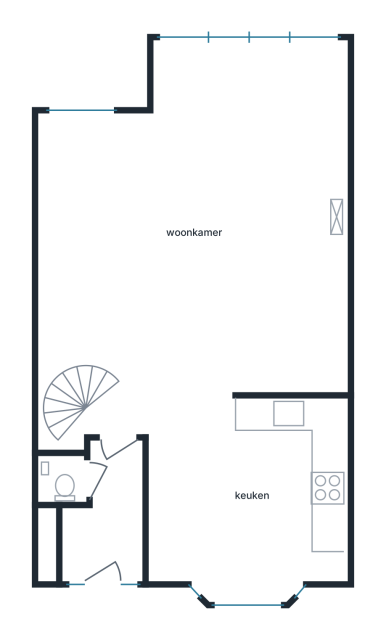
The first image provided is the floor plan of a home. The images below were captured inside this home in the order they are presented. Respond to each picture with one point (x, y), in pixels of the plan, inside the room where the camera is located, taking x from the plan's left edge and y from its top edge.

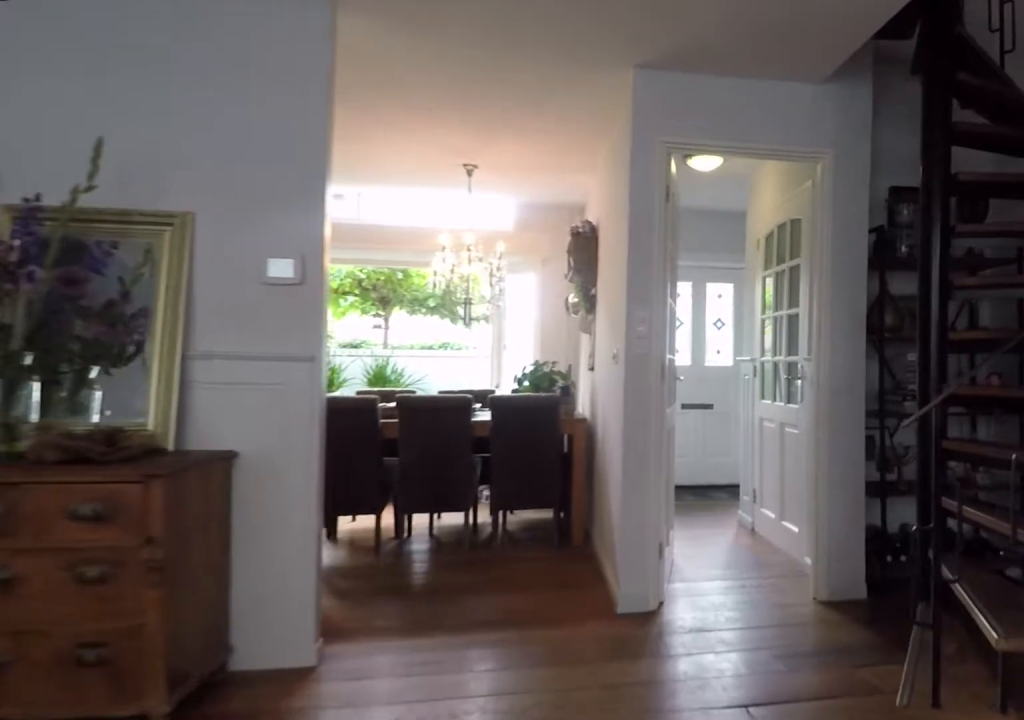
(199, 235)
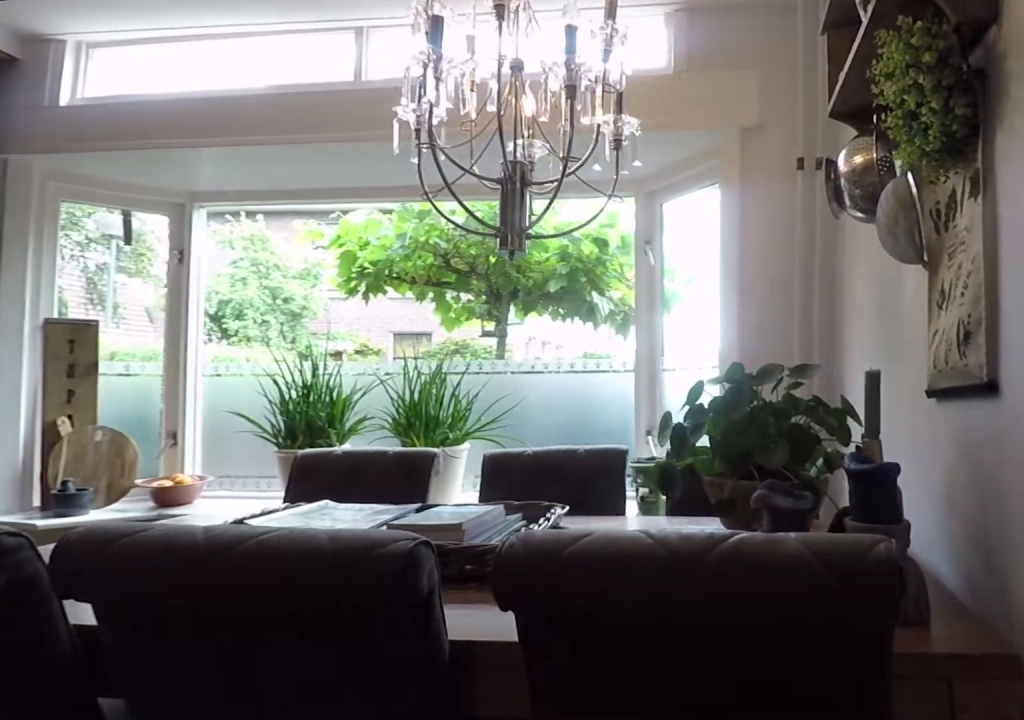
(278, 535)
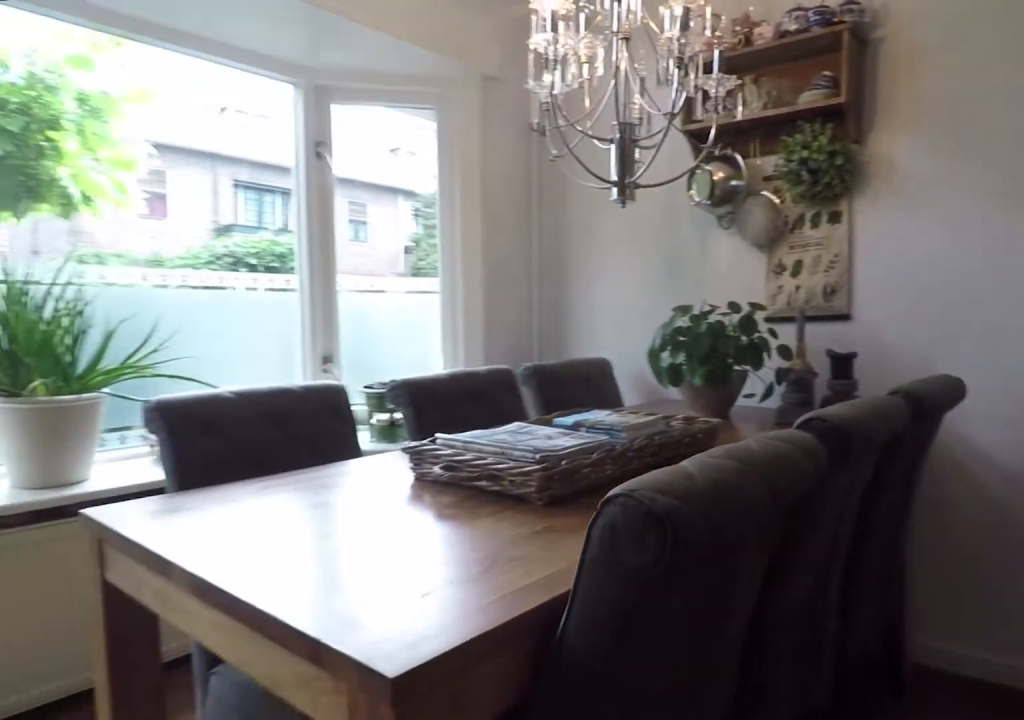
(278, 535)
